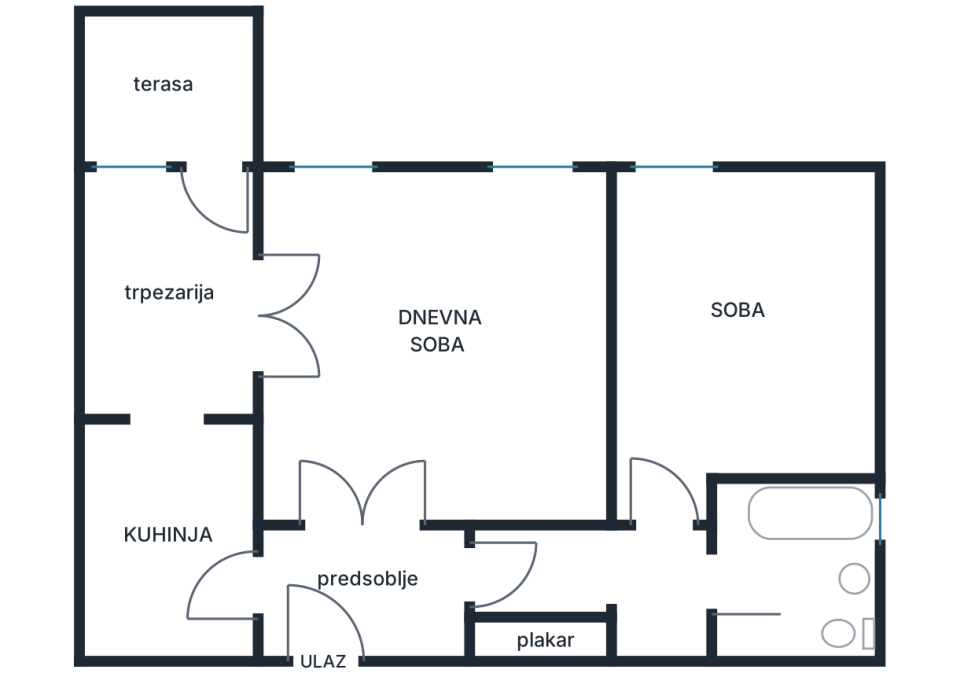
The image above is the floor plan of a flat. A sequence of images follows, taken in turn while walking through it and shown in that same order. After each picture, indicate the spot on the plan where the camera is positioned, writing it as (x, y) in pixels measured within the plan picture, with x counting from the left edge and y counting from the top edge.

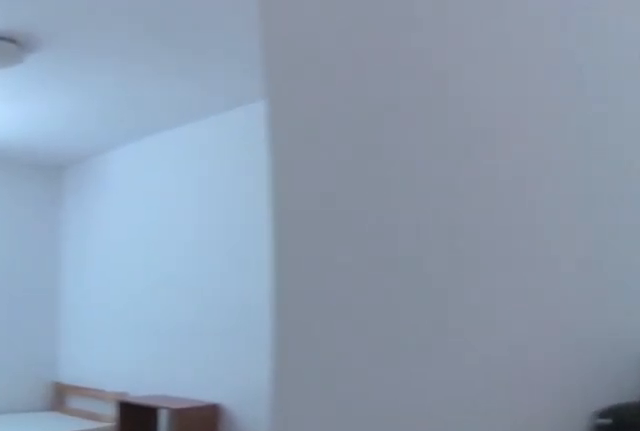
(660, 609)
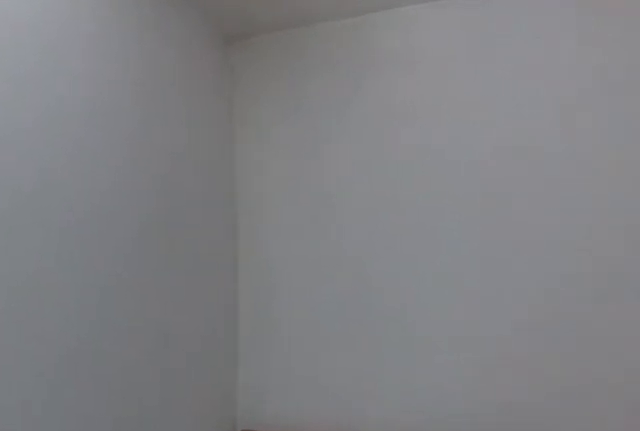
(653, 268)
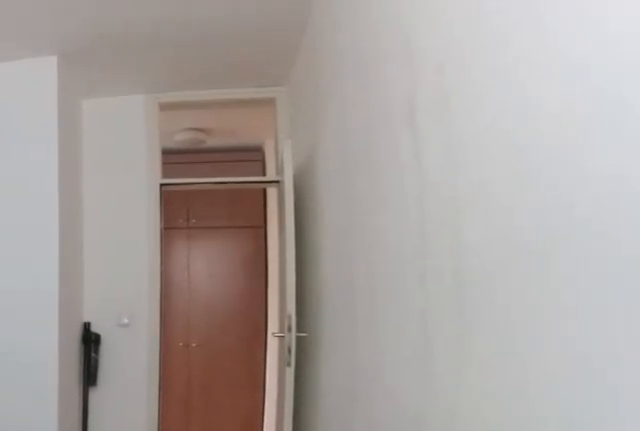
(666, 224)
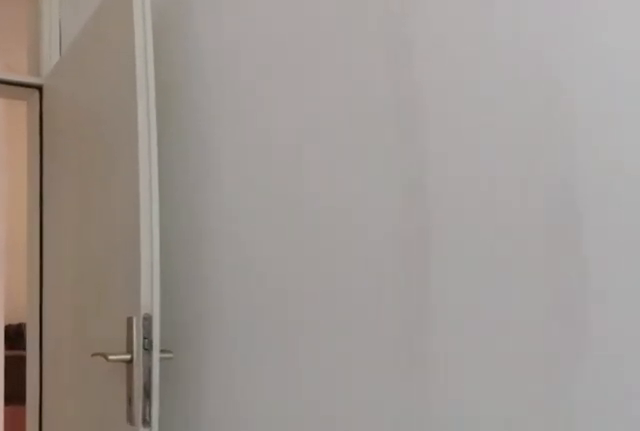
(664, 355)
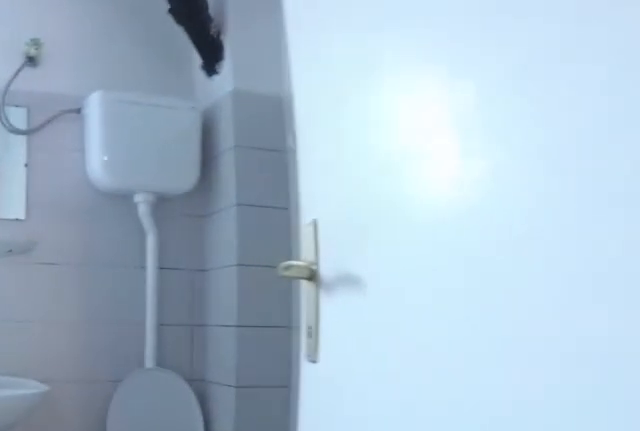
(680, 581)
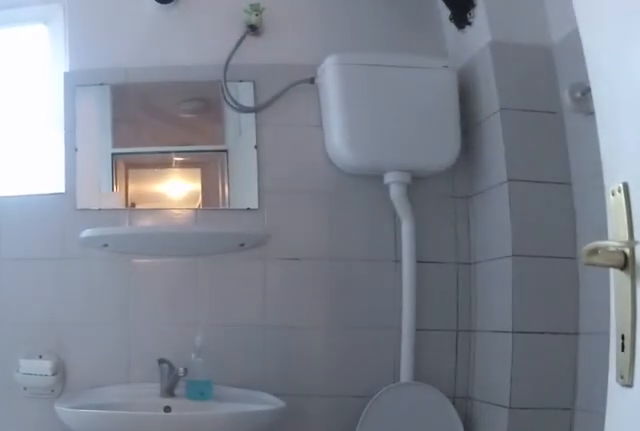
(702, 581)
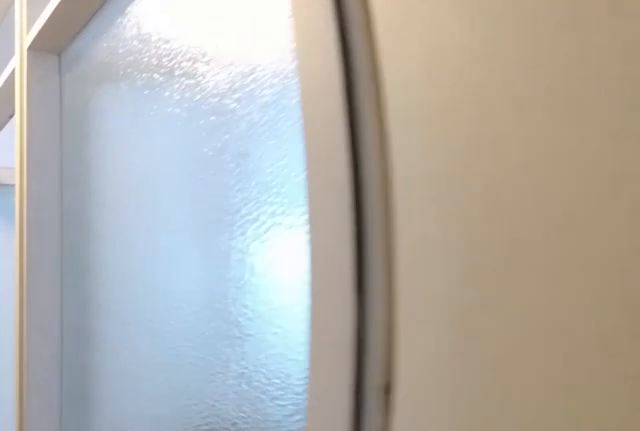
(544, 564)
